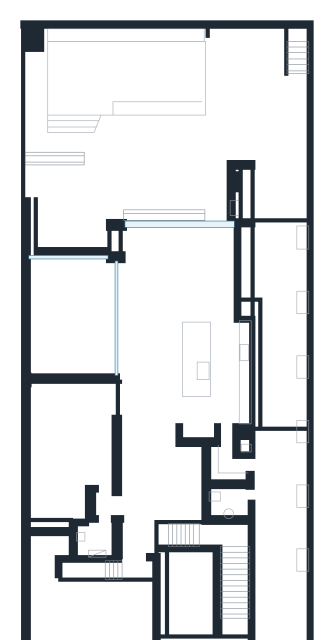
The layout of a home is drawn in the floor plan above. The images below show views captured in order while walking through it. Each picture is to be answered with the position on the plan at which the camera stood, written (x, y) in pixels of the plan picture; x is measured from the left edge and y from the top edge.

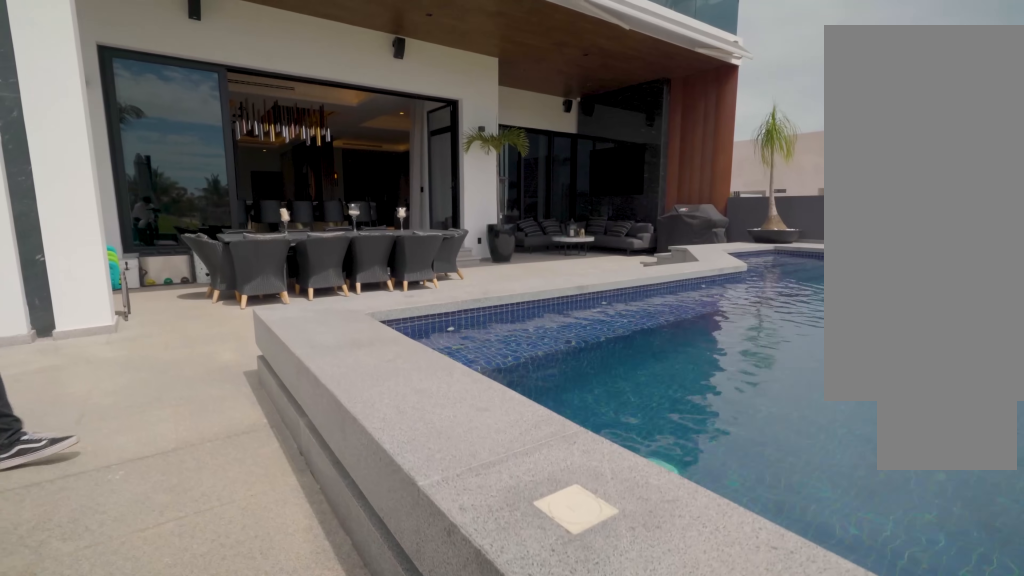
(230, 69)
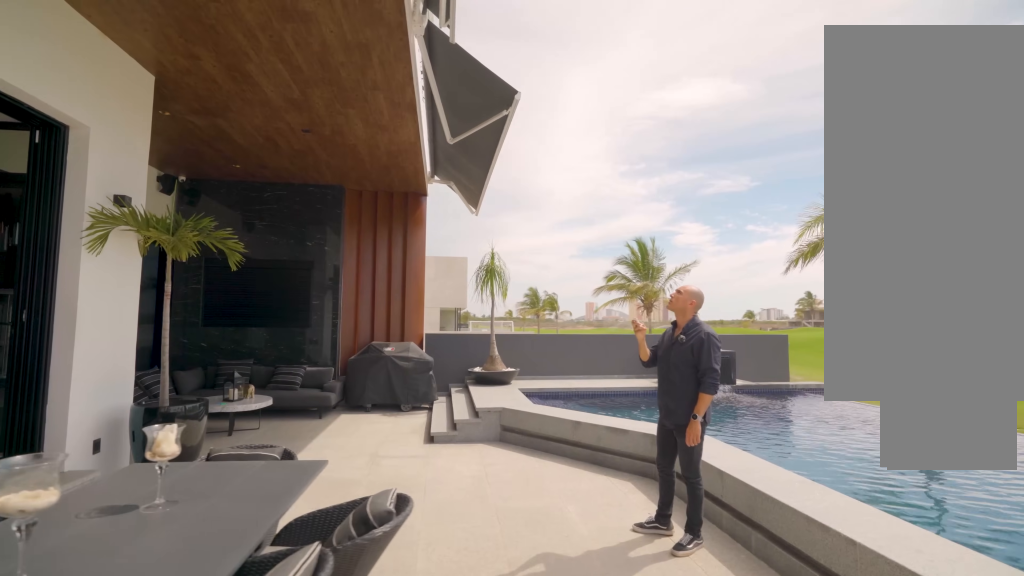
(218, 164)
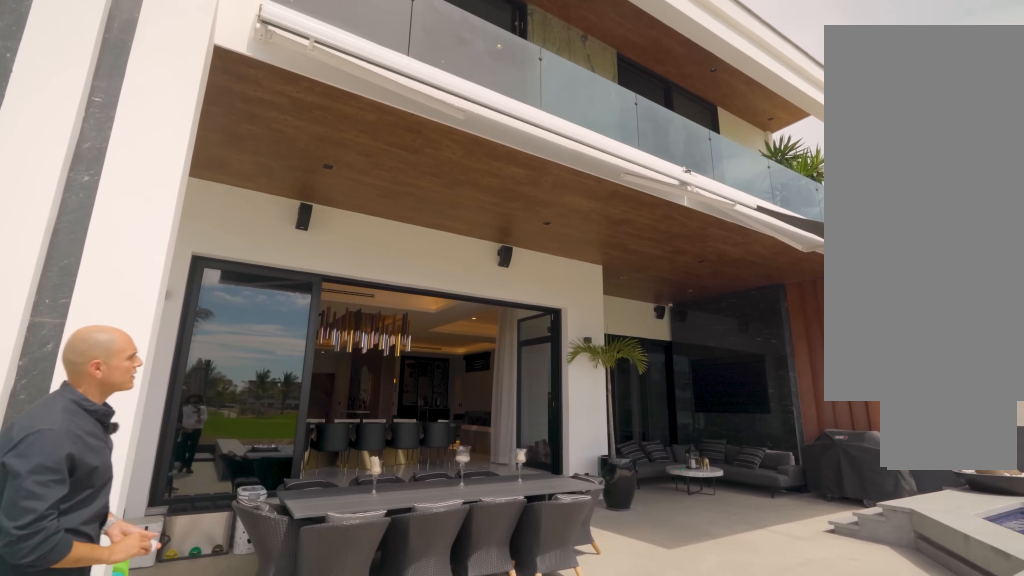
(218, 165)
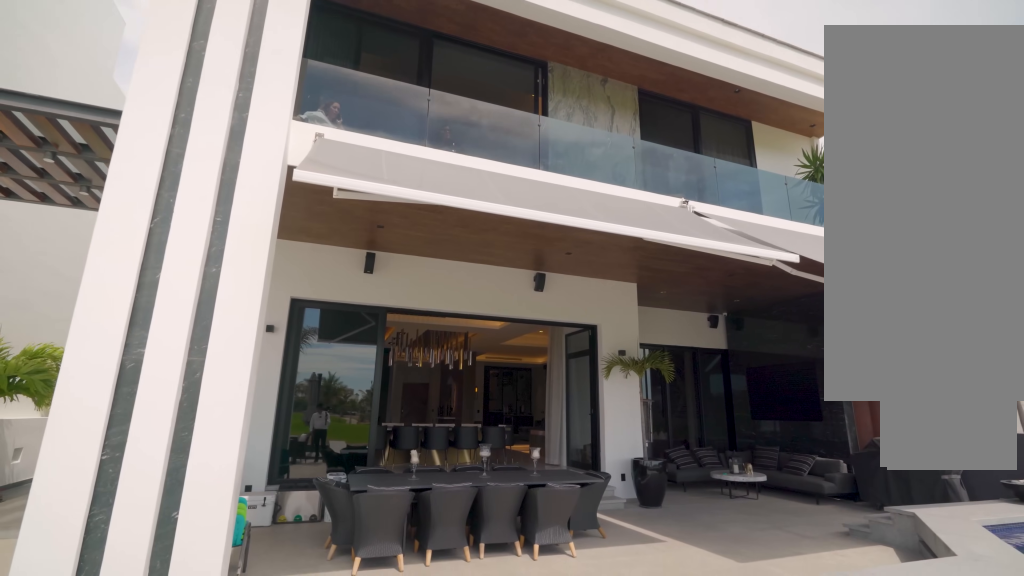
(218, 165)
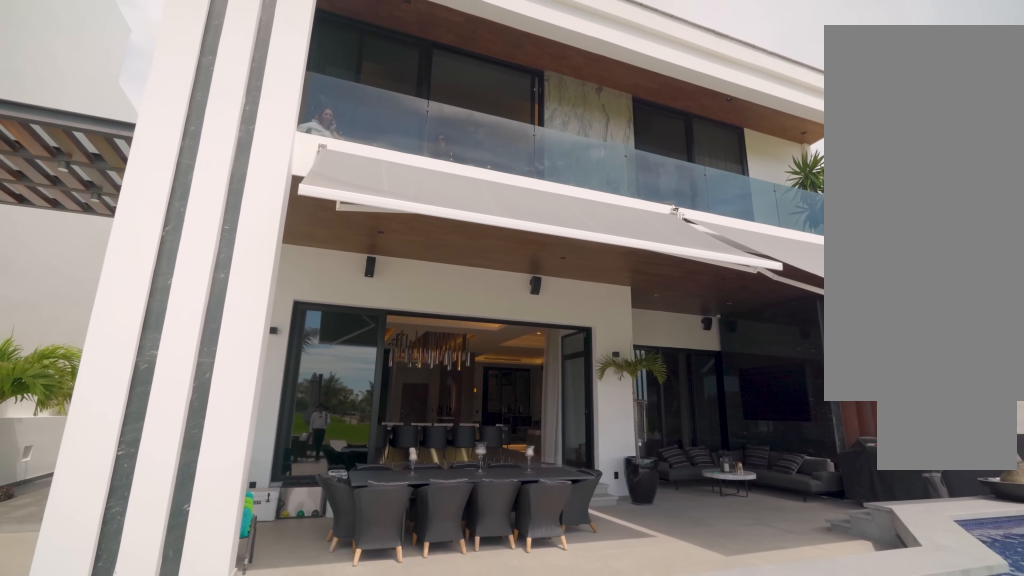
(218, 165)
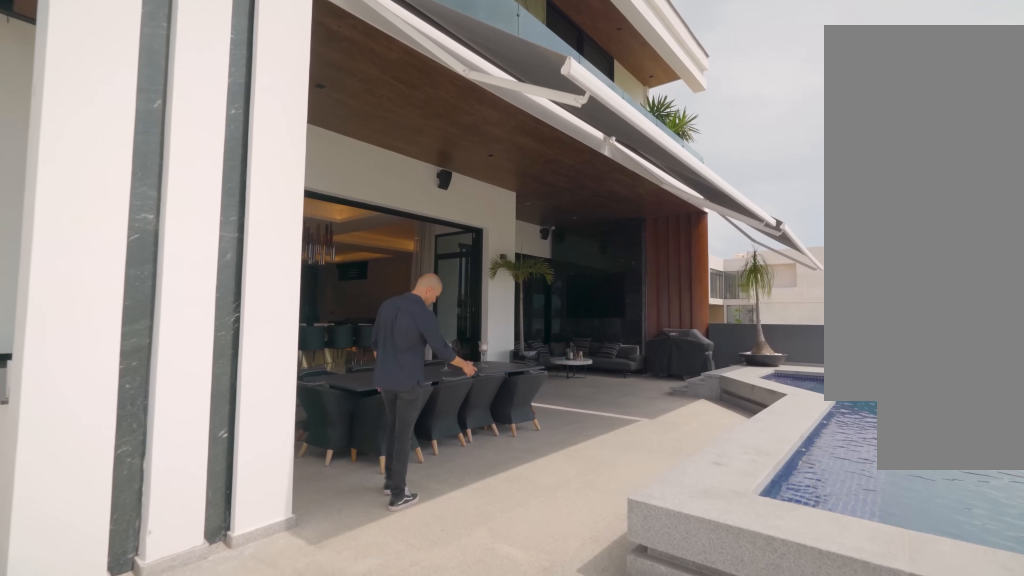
(232, 108)
